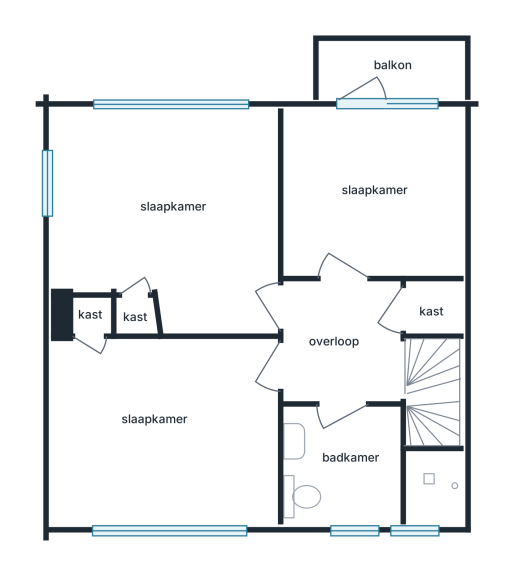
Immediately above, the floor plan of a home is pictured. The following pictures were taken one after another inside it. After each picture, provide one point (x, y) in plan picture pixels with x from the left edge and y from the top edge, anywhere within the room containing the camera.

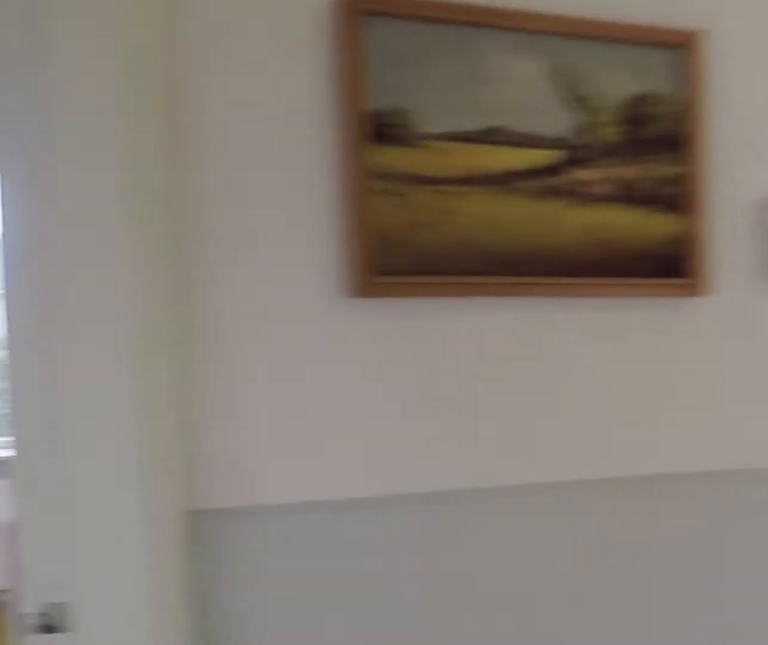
(344, 342)
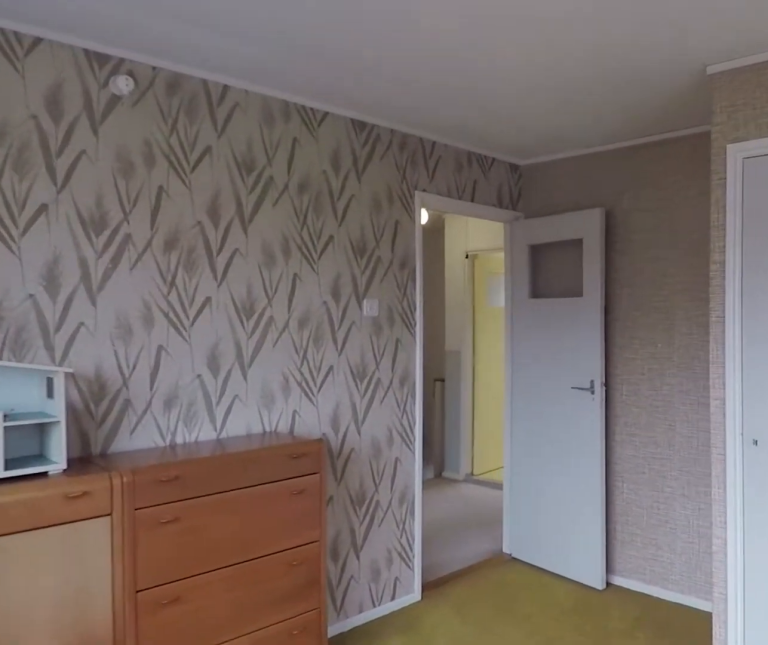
(263, 223)
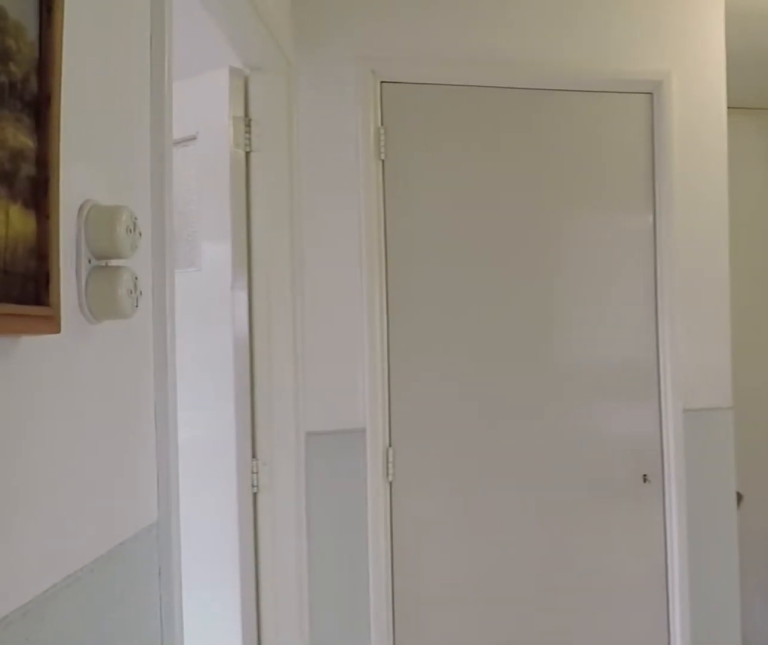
(344, 342)
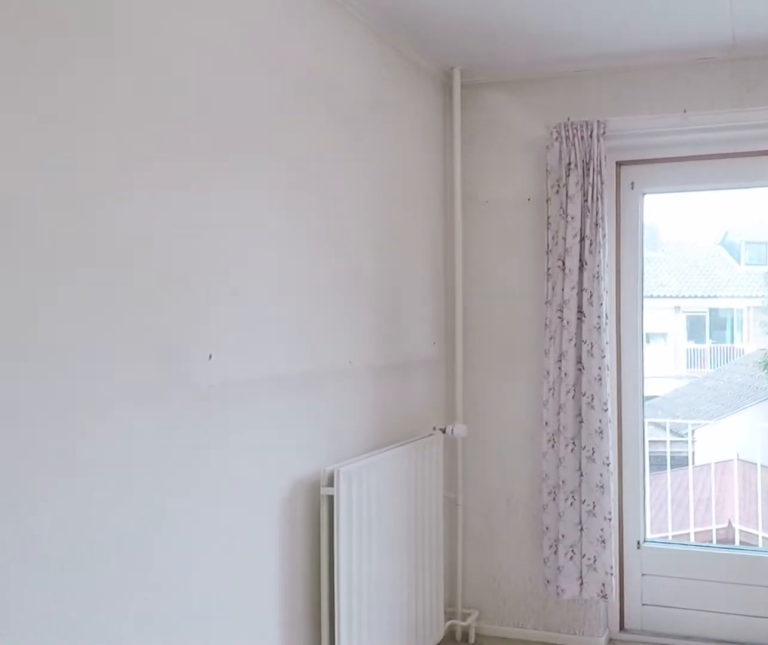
(373, 193)
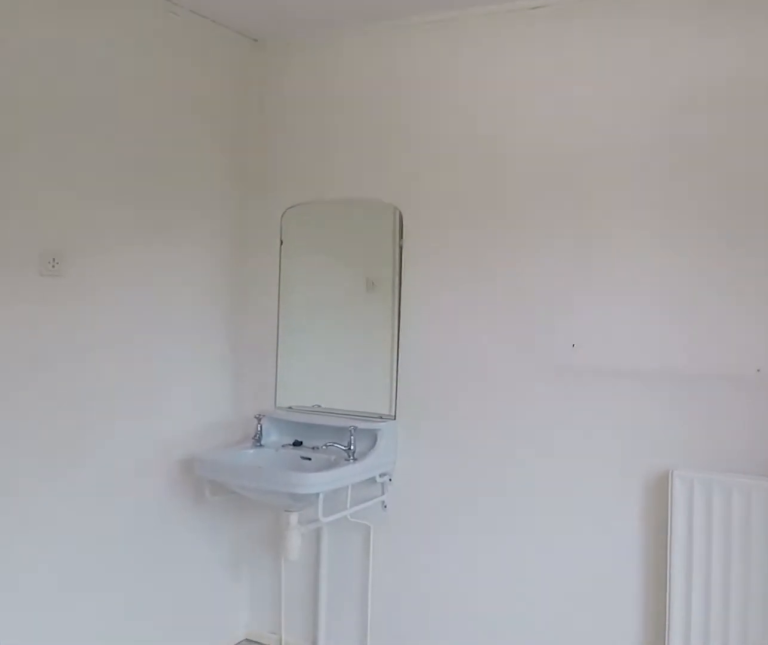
(373, 193)
